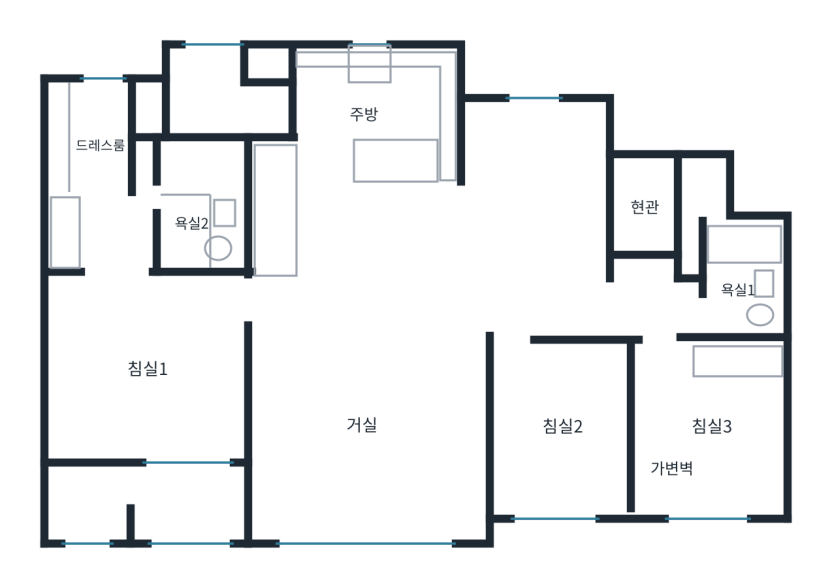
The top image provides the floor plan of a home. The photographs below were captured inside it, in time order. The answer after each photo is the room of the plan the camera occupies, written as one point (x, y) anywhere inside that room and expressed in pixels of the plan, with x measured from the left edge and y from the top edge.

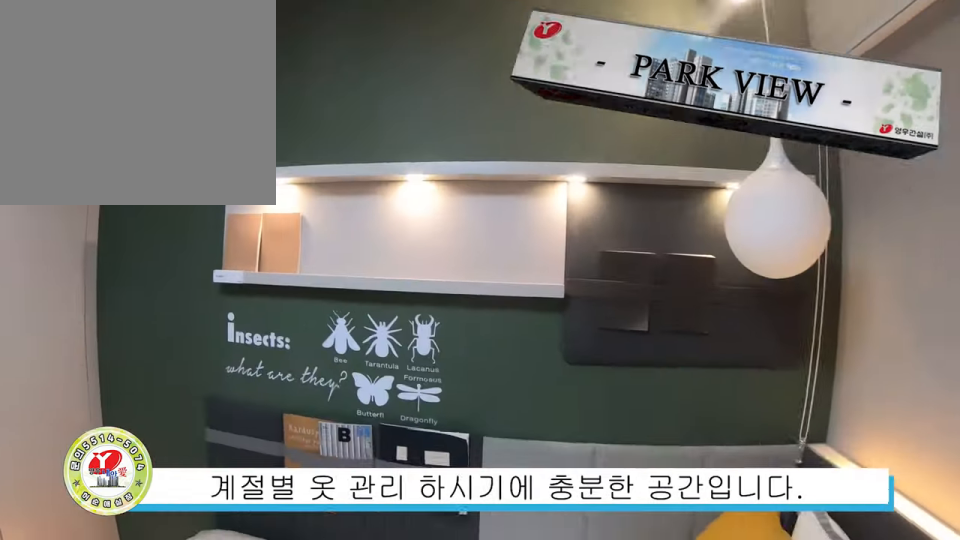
(705, 433)
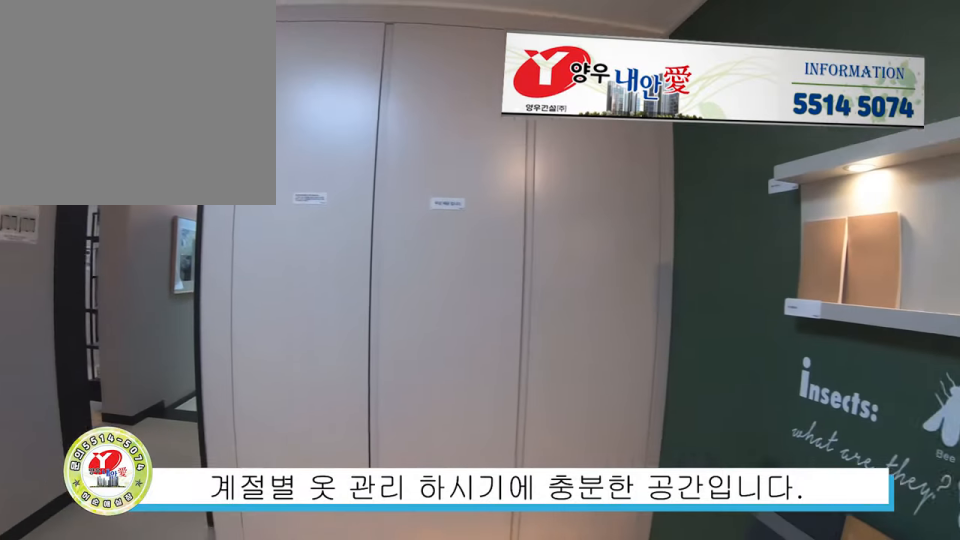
(705, 433)
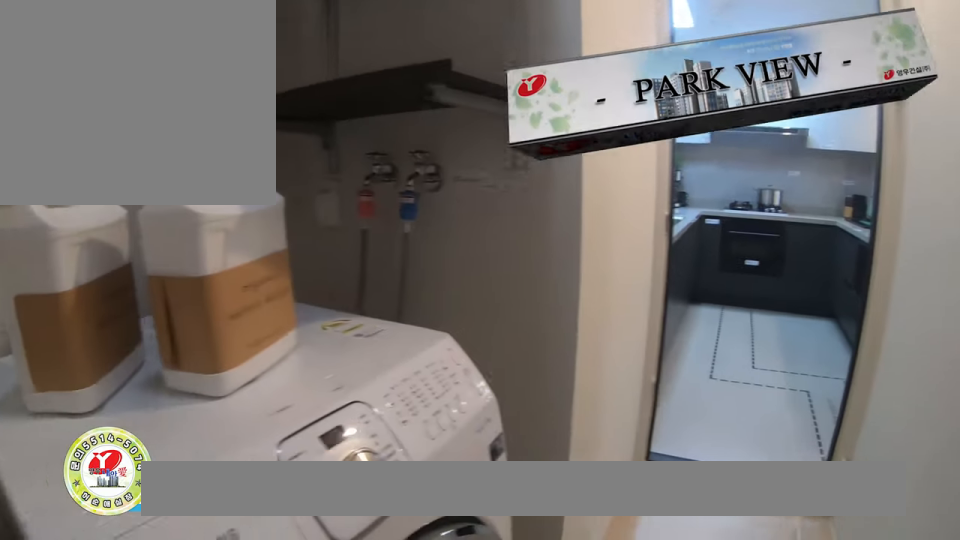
(245, 109)
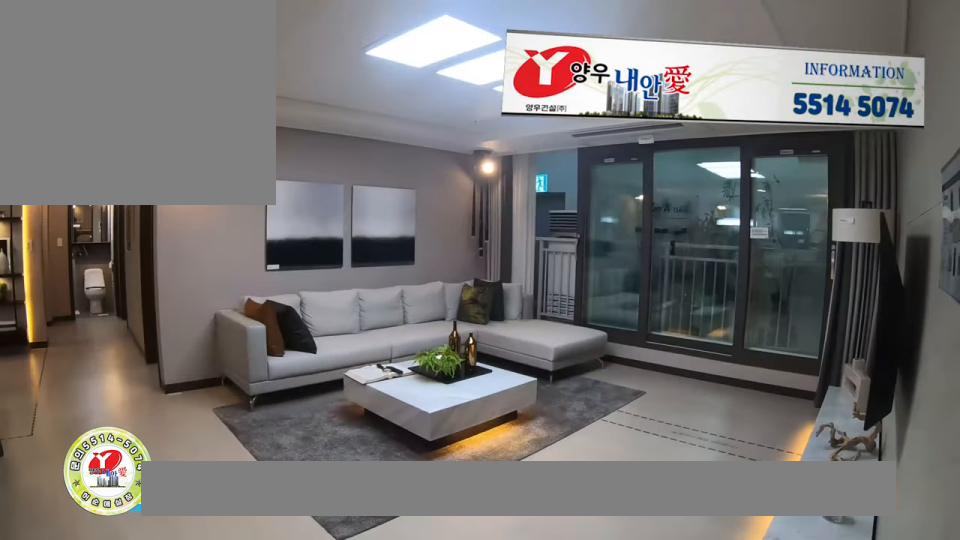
(328, 235)
